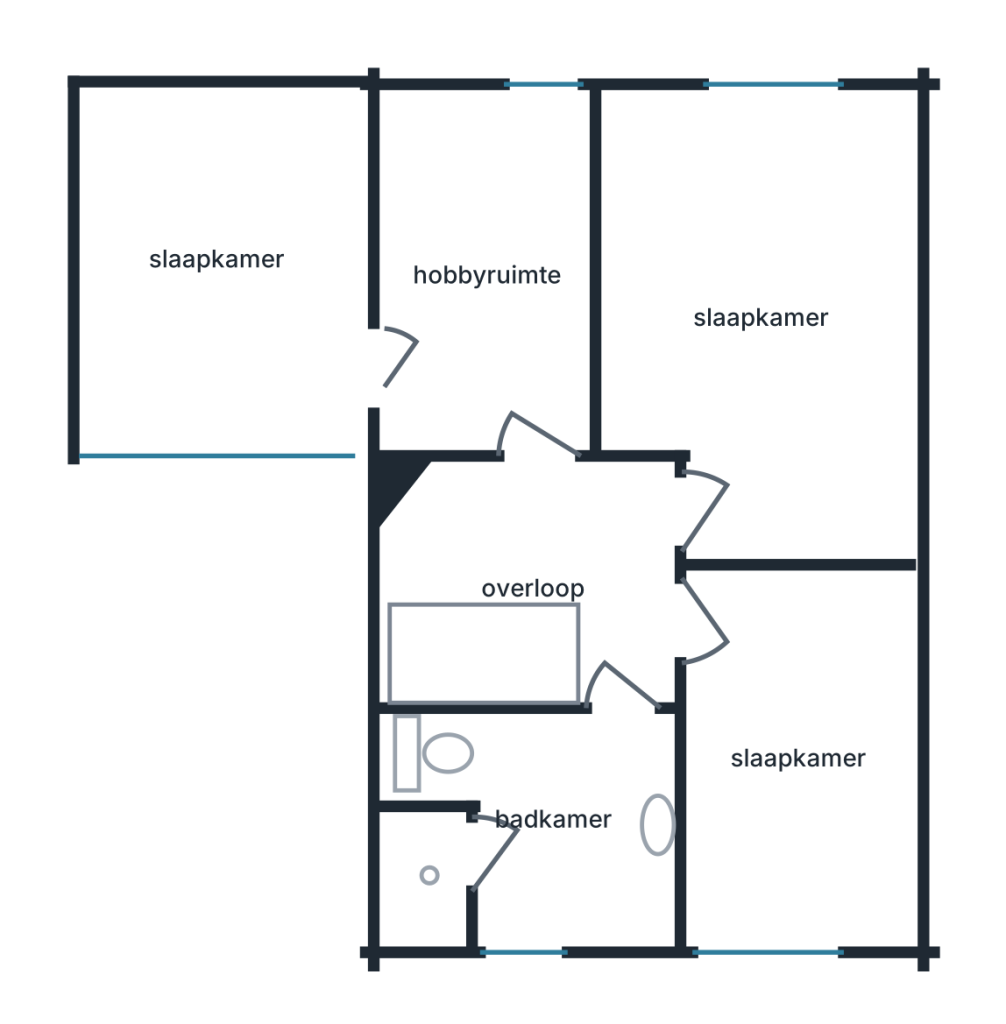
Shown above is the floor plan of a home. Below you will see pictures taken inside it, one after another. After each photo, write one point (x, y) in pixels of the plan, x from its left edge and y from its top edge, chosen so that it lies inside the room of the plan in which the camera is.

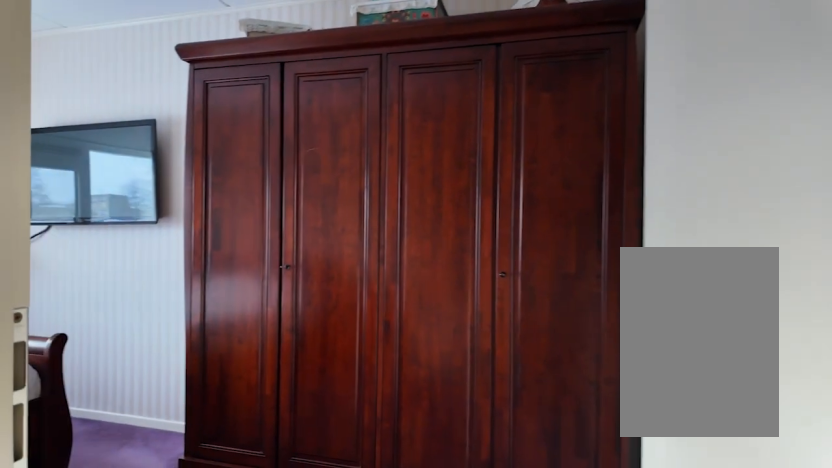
(763, 314)
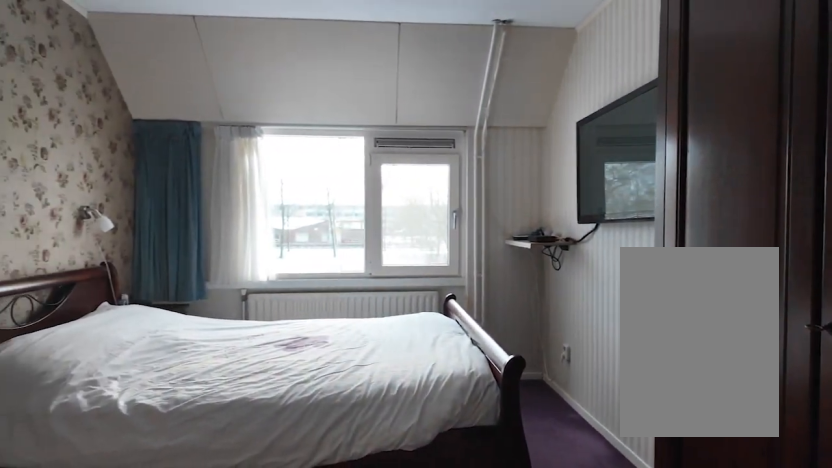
(763, 314)
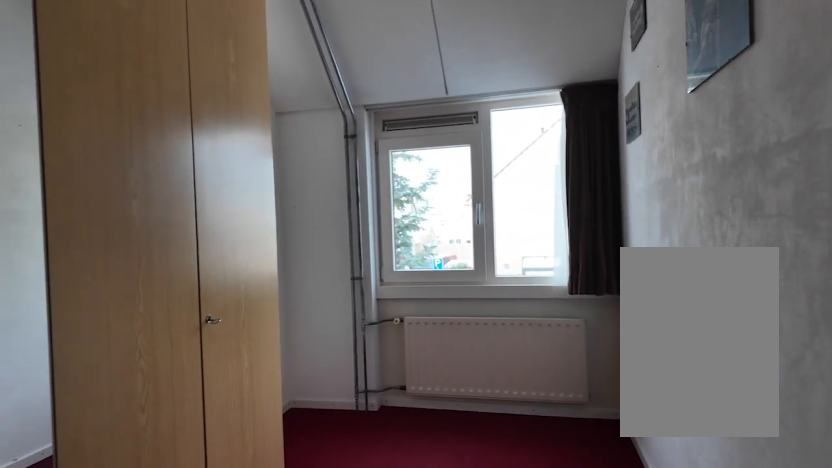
(798, 753)
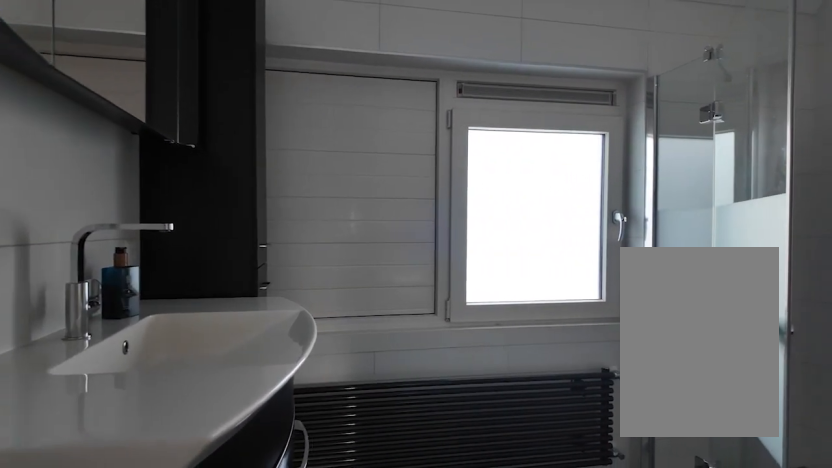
(533, 836)
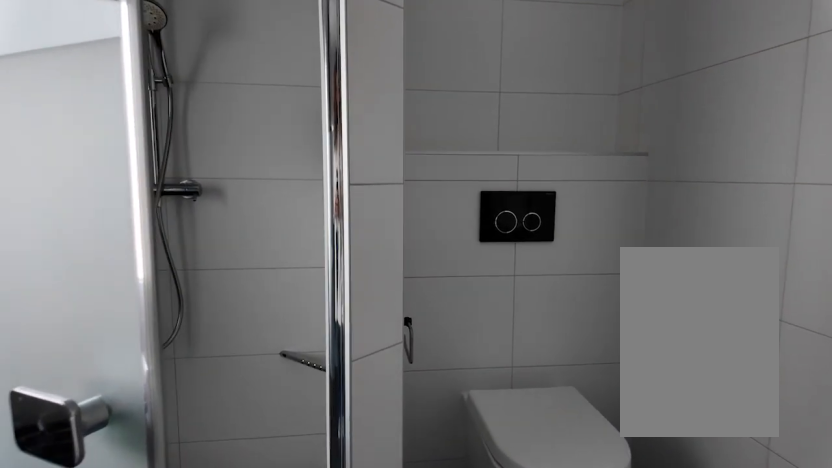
(533, 836)
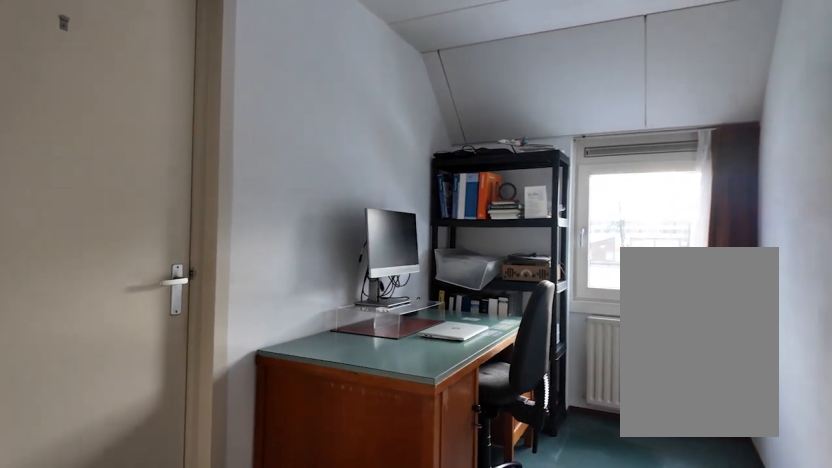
(485, 273)
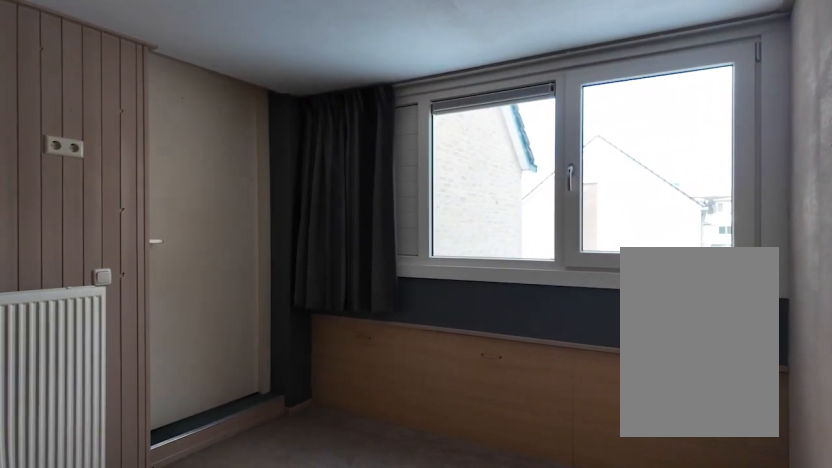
(222, 264)
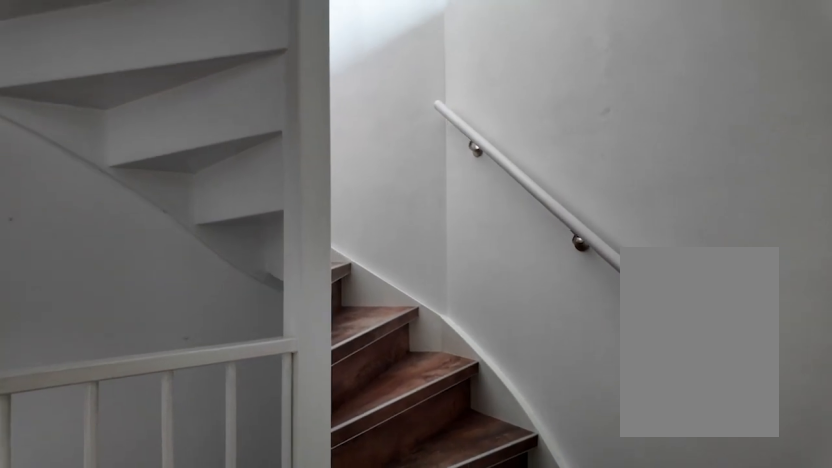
(551, 561)
